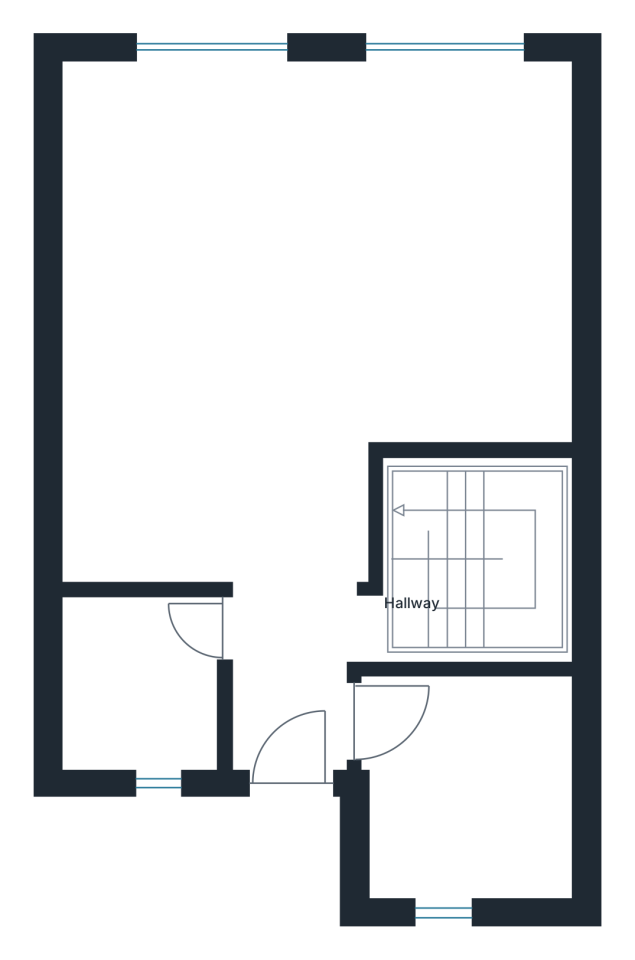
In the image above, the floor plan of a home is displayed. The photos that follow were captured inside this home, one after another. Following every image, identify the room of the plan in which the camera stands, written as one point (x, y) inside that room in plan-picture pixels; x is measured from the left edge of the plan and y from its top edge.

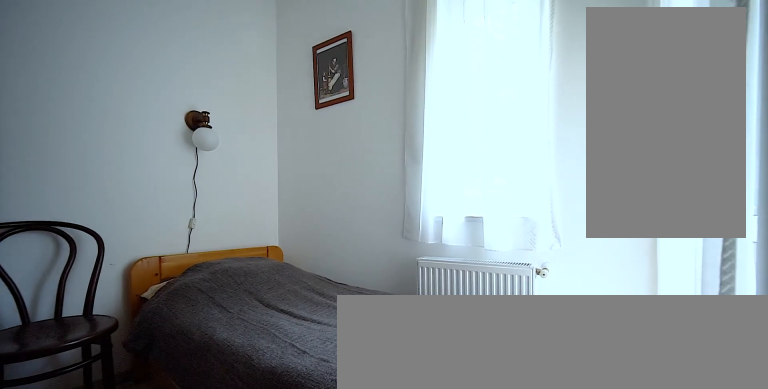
(473, 805)
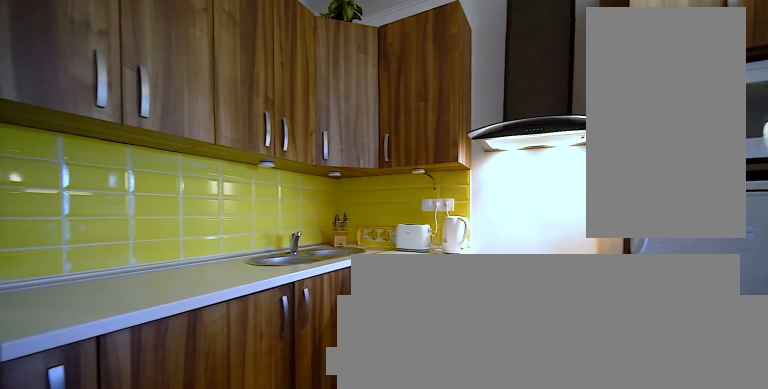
(321, 279)
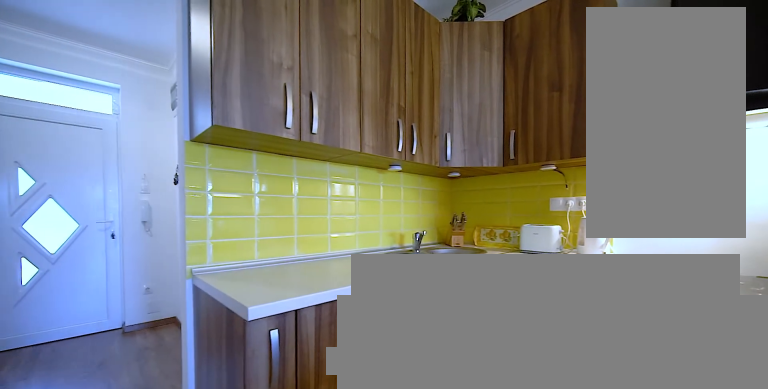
(320, 279)
